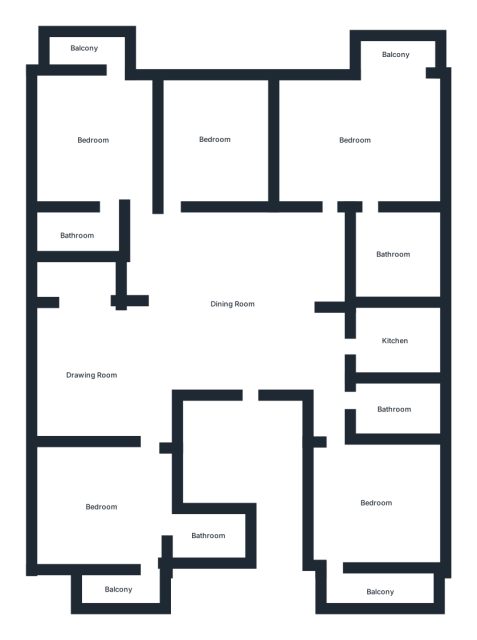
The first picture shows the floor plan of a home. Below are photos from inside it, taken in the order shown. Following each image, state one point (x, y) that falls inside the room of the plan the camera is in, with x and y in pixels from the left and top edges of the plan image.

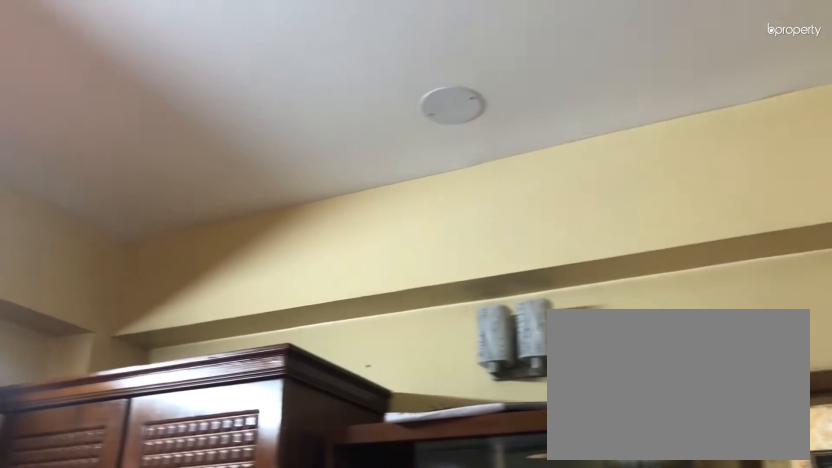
(97, 504)
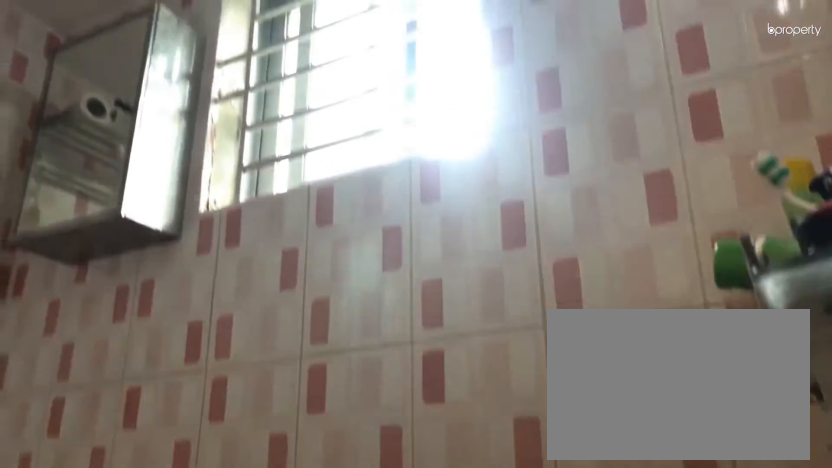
(213, 536)
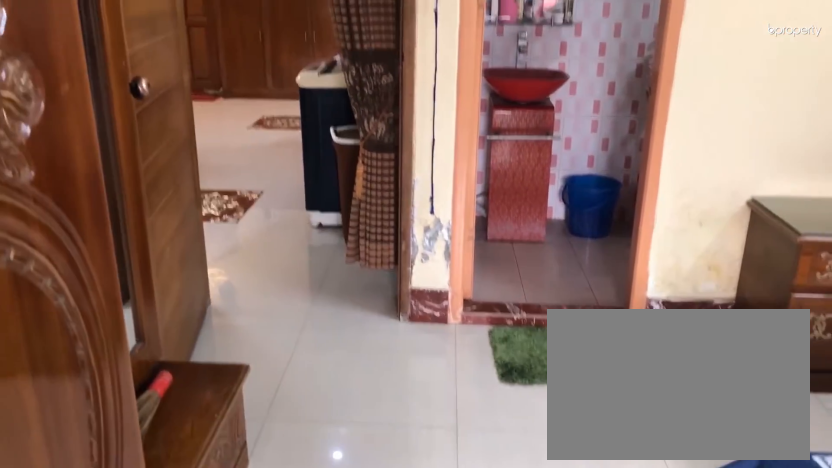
(93, 137)
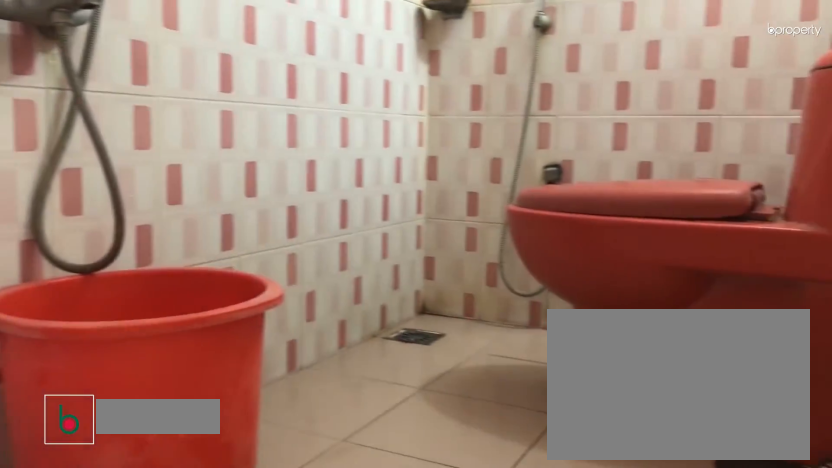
(76, 232)
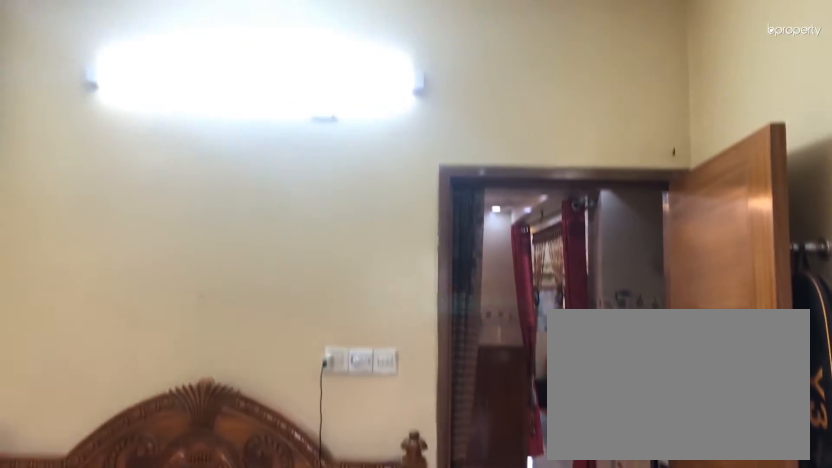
(213, 137)
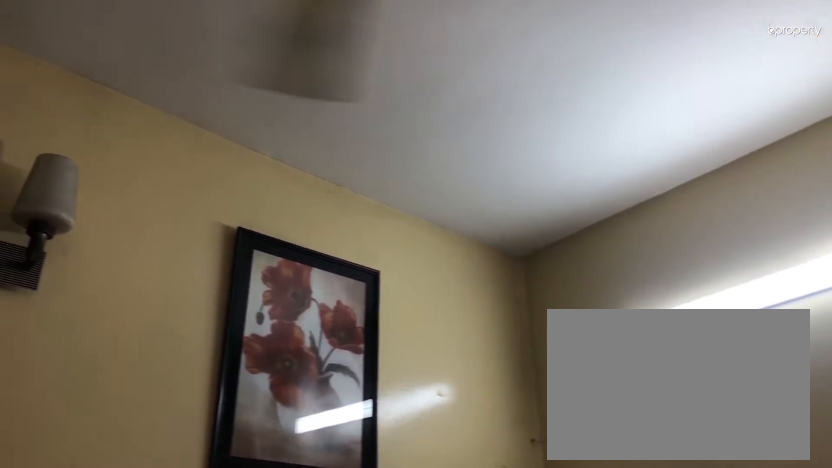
(213, 137)
